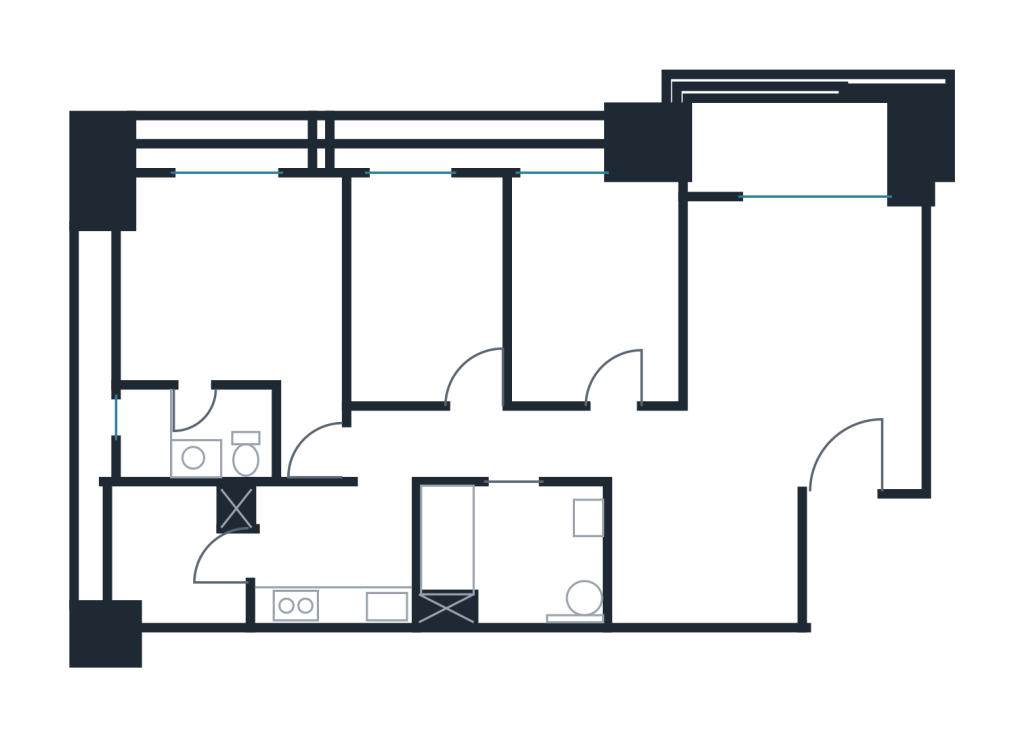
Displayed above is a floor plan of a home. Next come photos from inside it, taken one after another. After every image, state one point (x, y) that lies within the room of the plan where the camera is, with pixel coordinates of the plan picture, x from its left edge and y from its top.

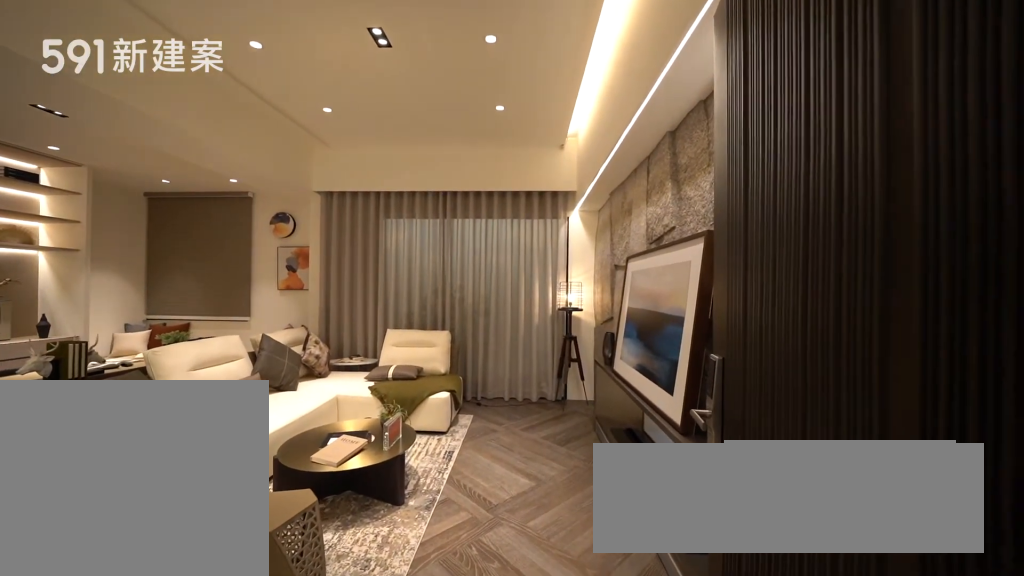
(846, 450)
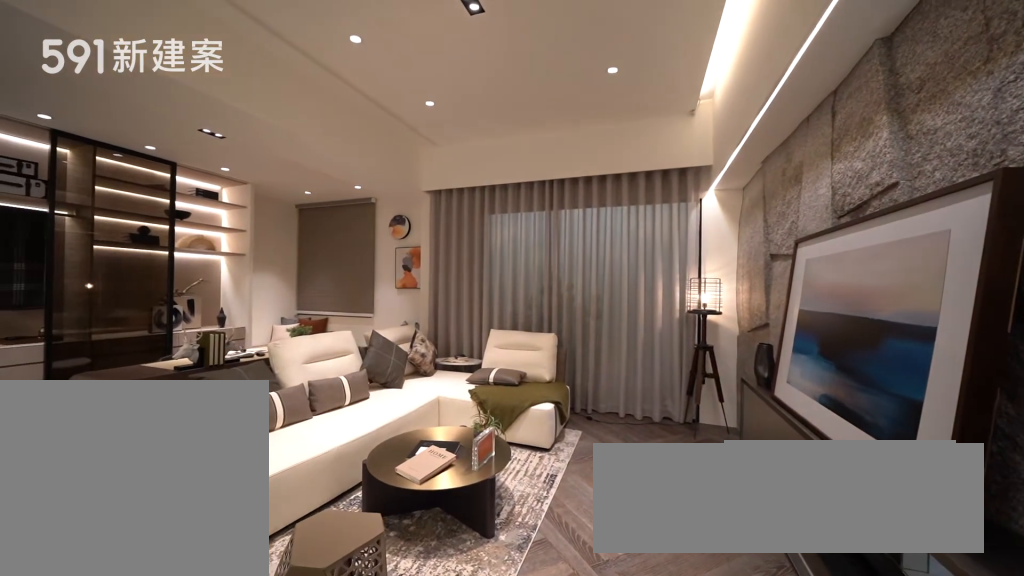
(801, 304)
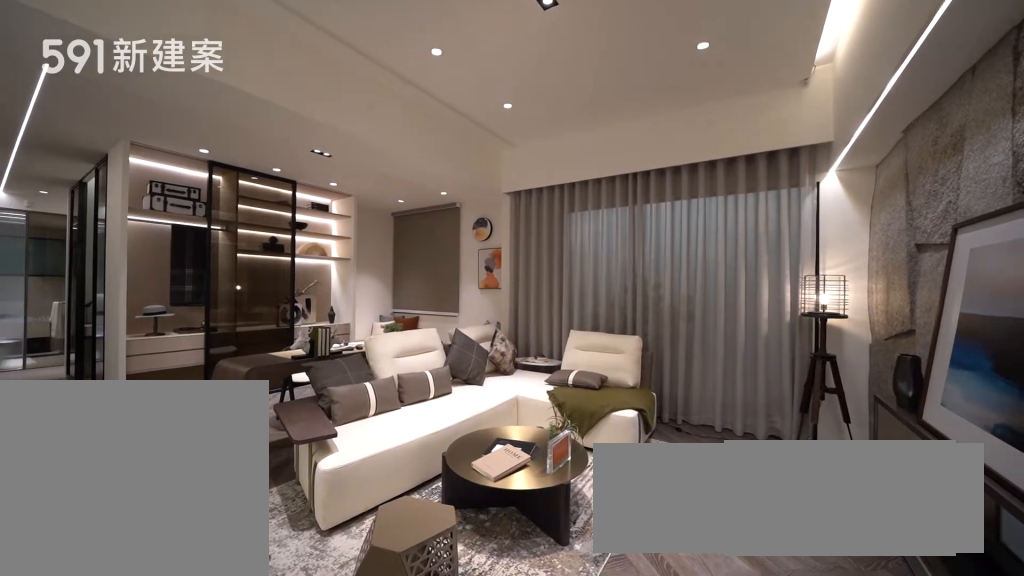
(801, 304)
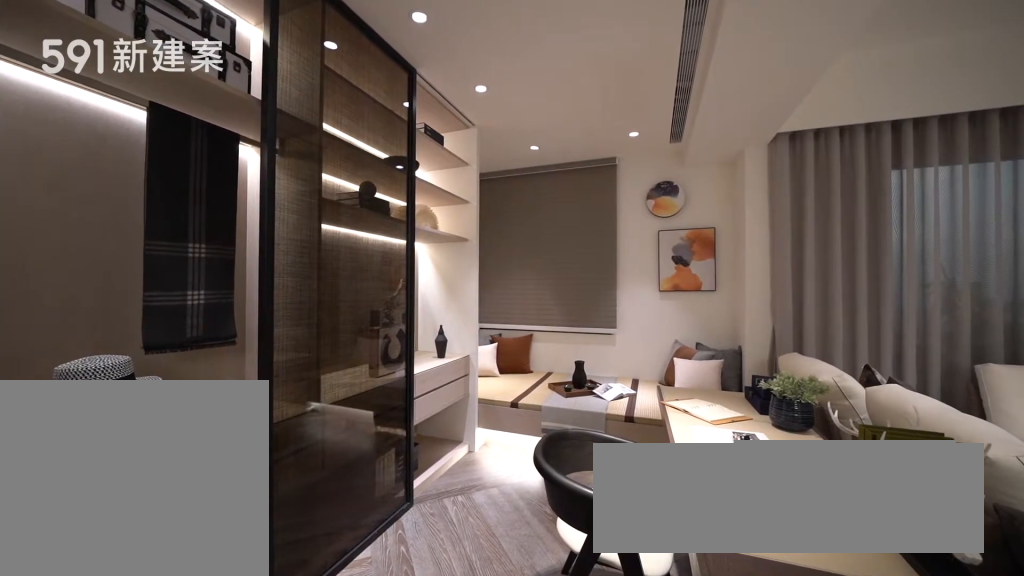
(595, 283)
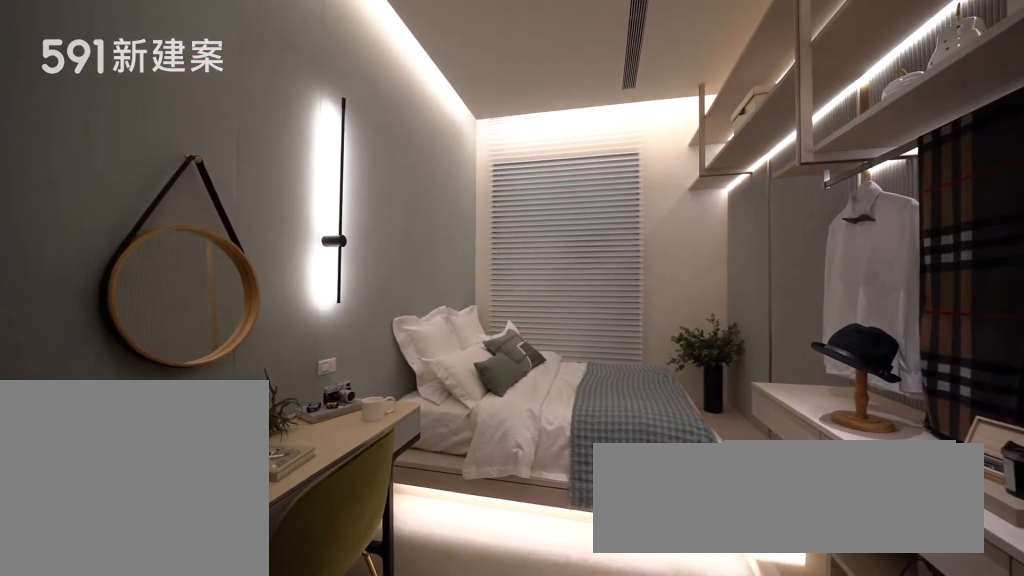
(427, 285)
